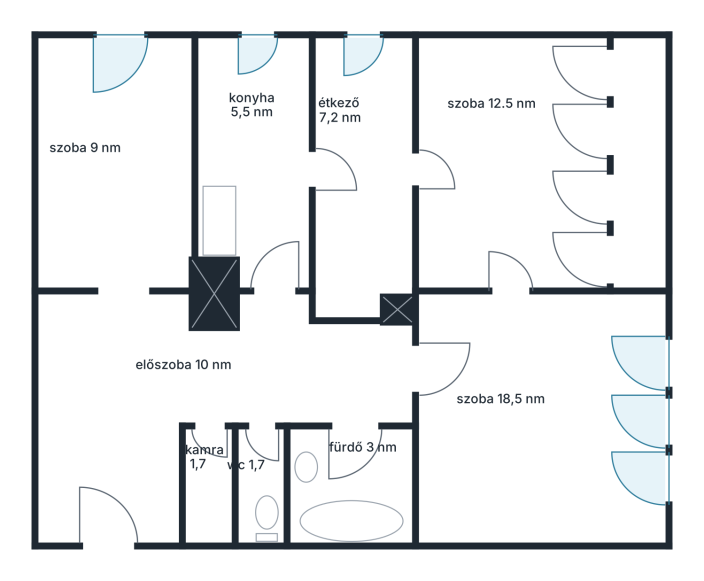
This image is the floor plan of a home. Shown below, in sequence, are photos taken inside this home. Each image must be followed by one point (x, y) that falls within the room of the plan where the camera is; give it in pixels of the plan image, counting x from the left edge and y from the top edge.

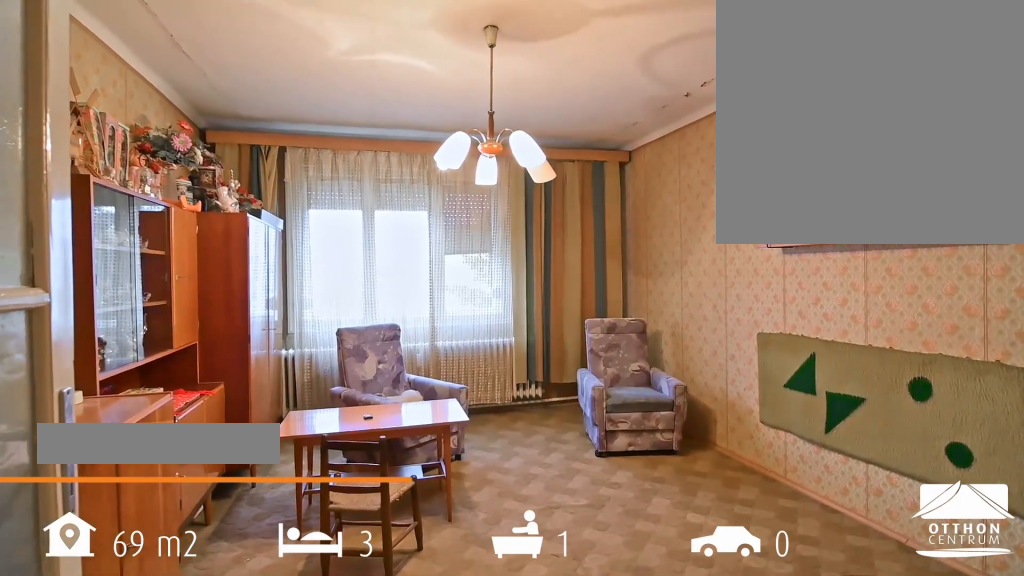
(535, 420)
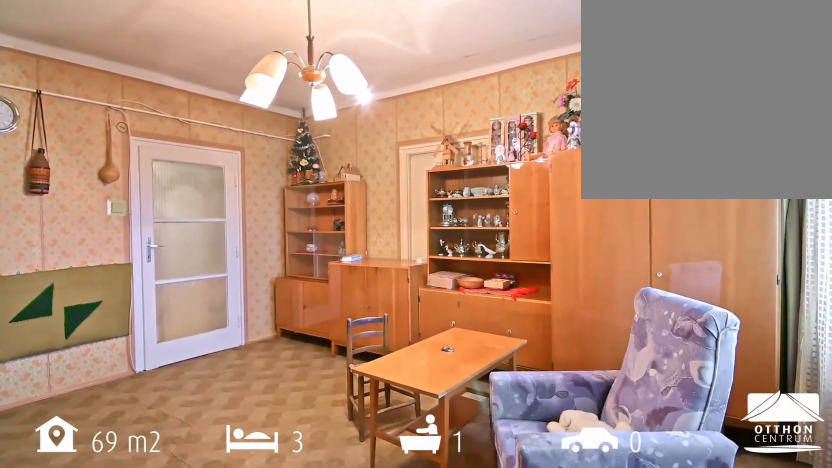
(535, 420)
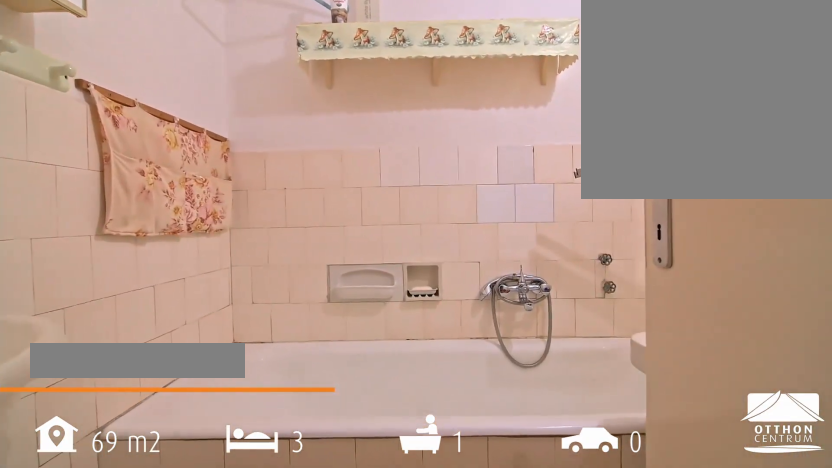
(357, 488)
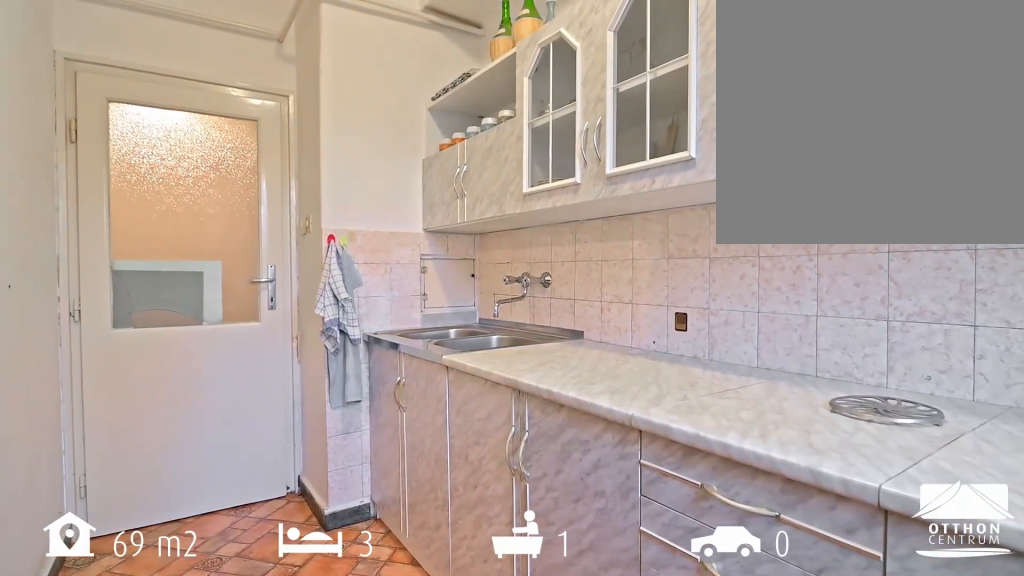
(256, 167)
